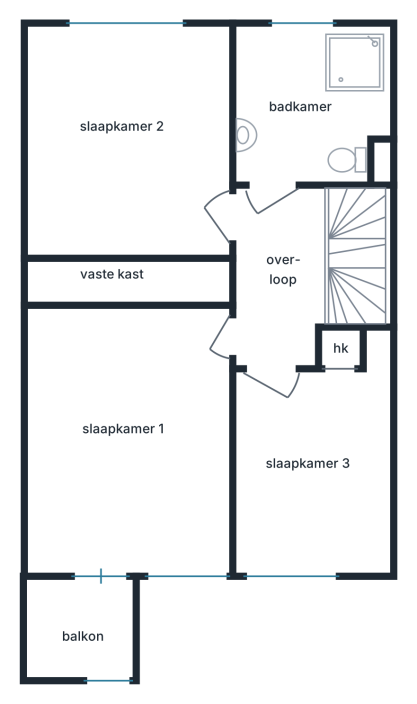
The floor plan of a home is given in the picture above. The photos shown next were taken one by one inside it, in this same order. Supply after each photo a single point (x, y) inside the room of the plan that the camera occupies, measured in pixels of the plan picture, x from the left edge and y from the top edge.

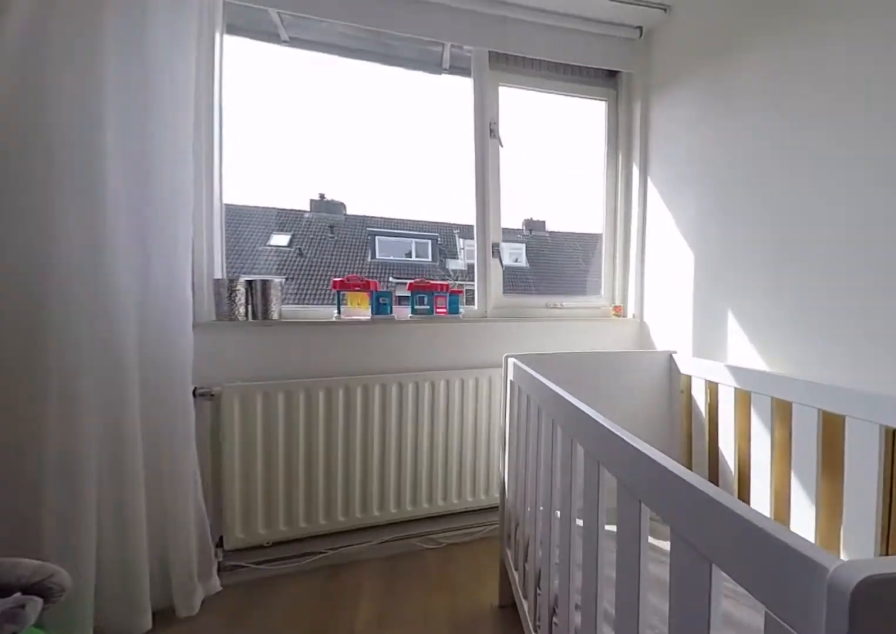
(313, 469)
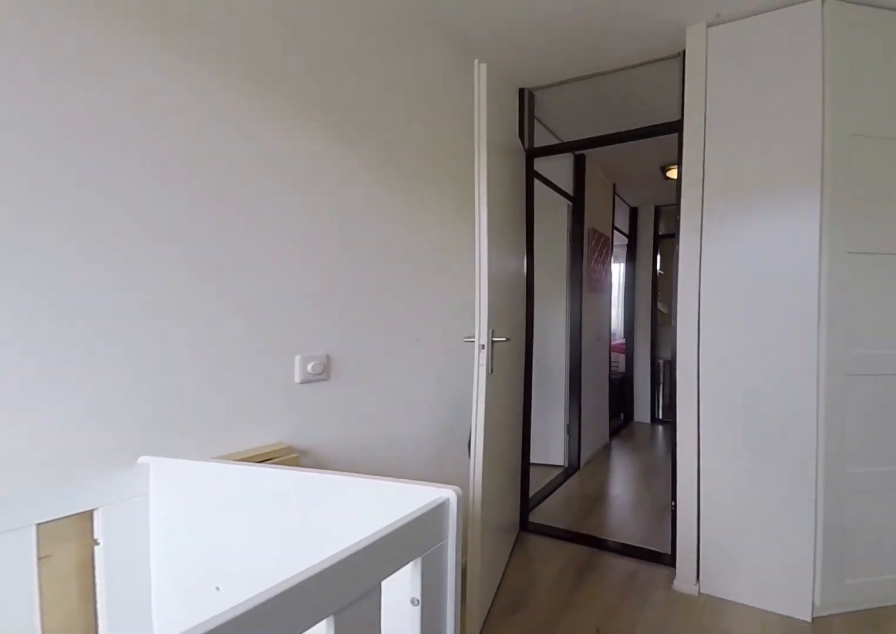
(313, 469)
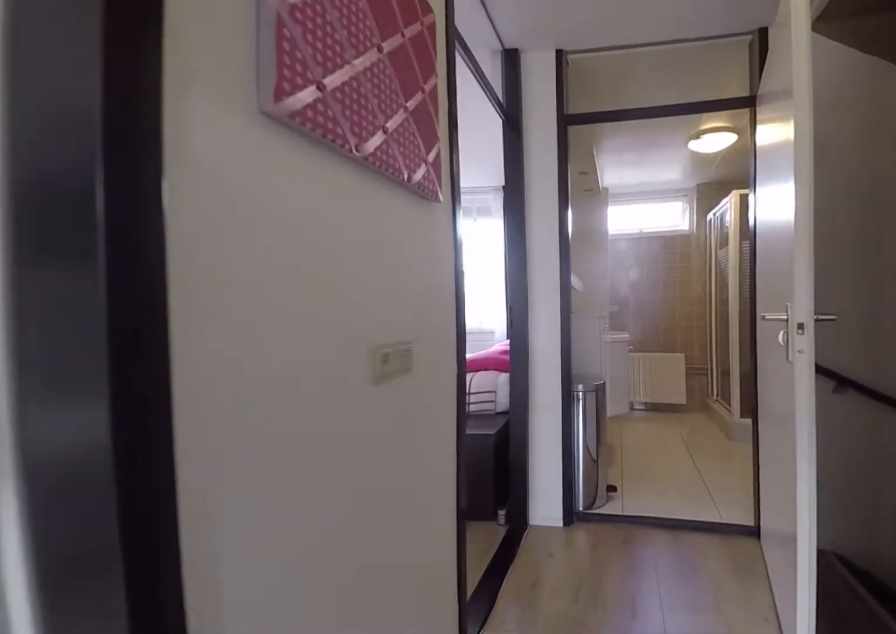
(280, 275)
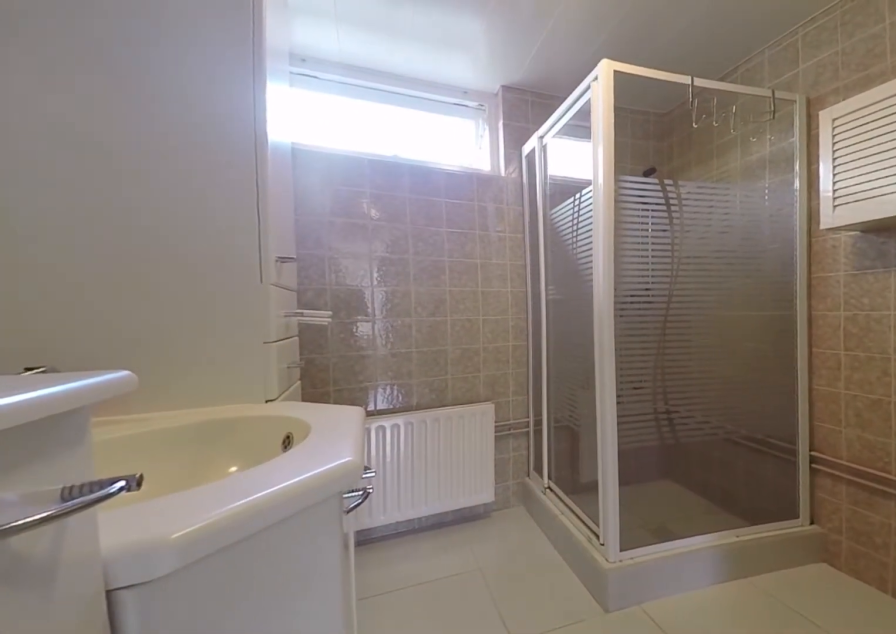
(309, 105)
